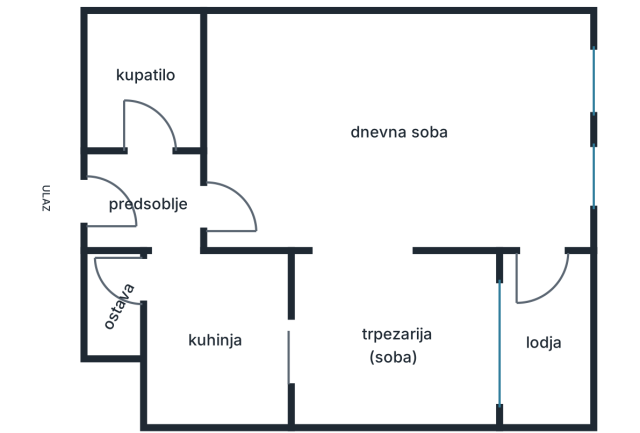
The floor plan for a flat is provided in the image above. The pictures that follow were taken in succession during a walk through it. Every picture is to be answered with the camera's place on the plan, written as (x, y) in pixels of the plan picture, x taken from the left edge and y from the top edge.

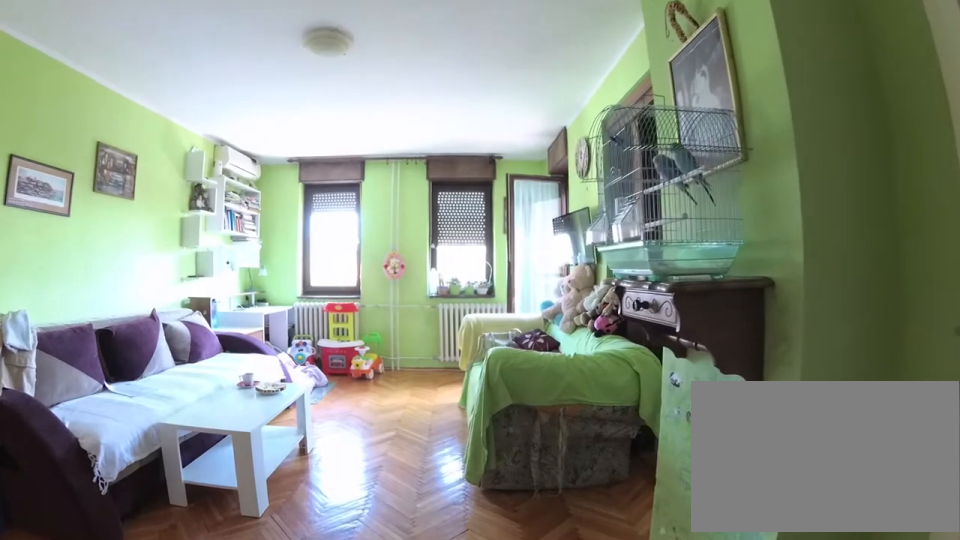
(227, 194)
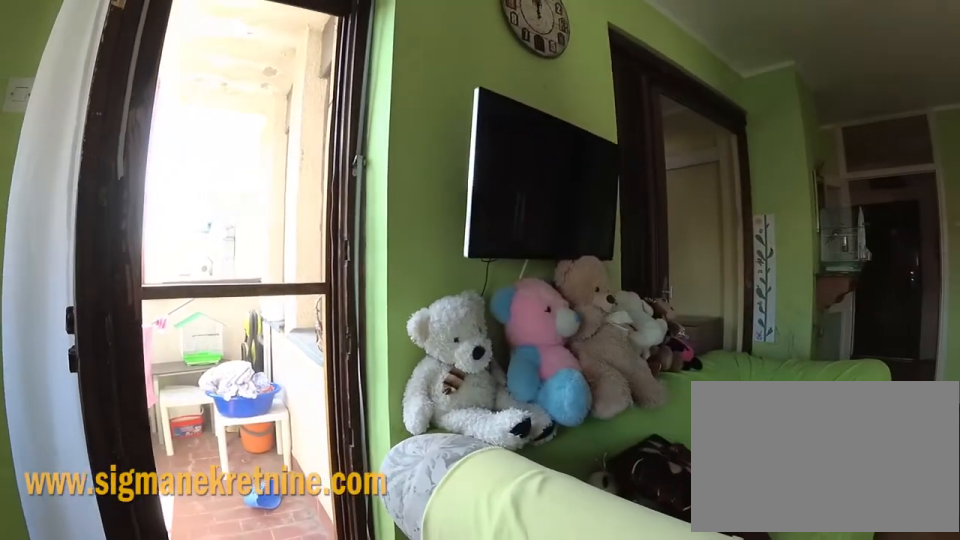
(558, 202)
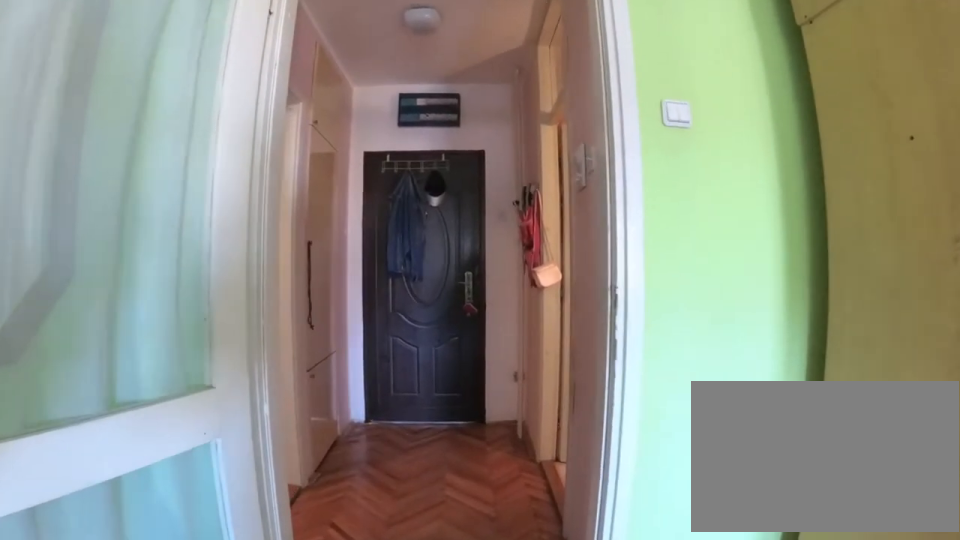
(328, 205)
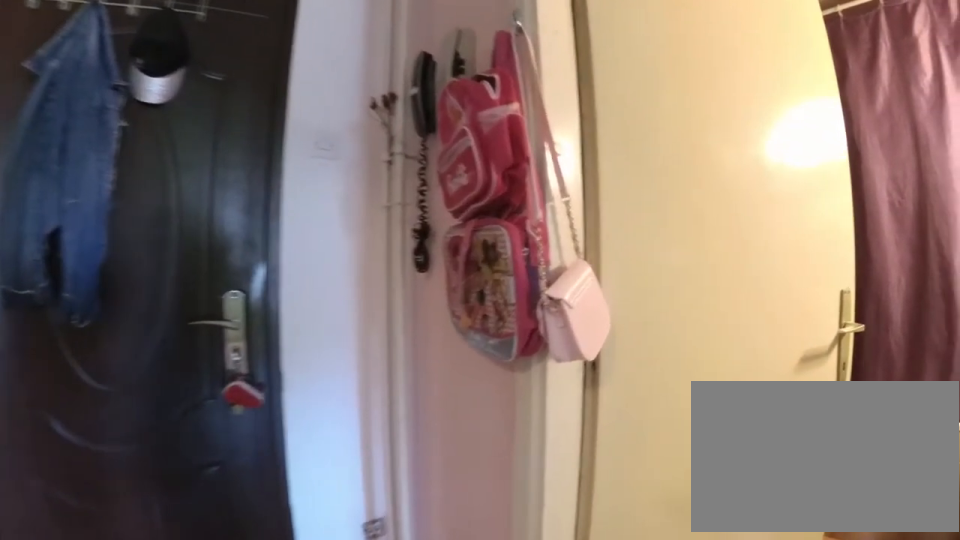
(163, 205)
